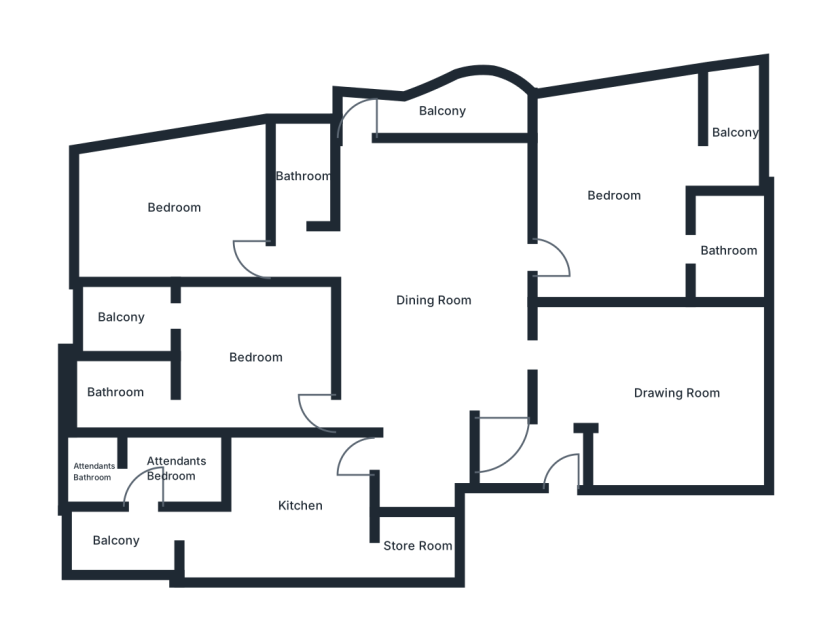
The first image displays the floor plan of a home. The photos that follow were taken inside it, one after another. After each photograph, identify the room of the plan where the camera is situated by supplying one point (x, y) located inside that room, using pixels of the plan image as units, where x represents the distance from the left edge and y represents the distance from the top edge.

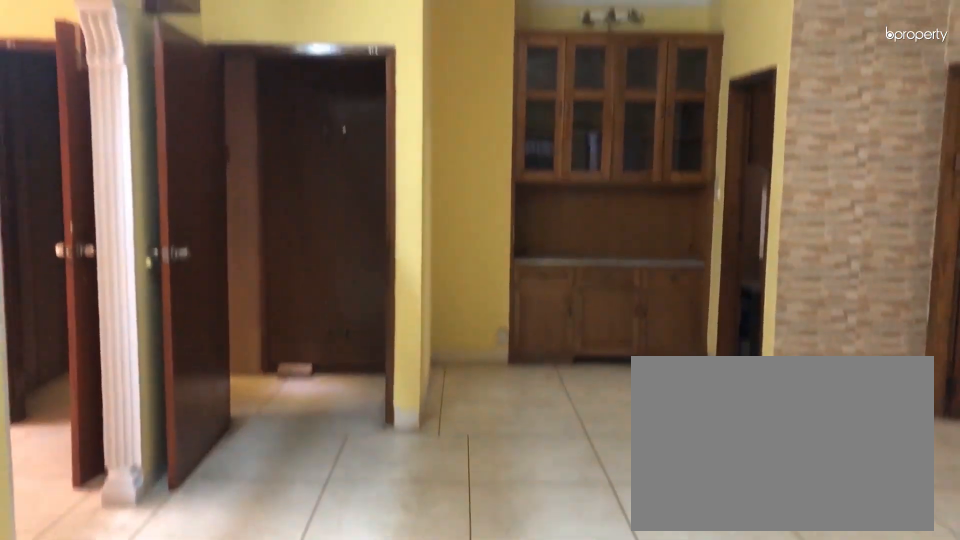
(437, 300)
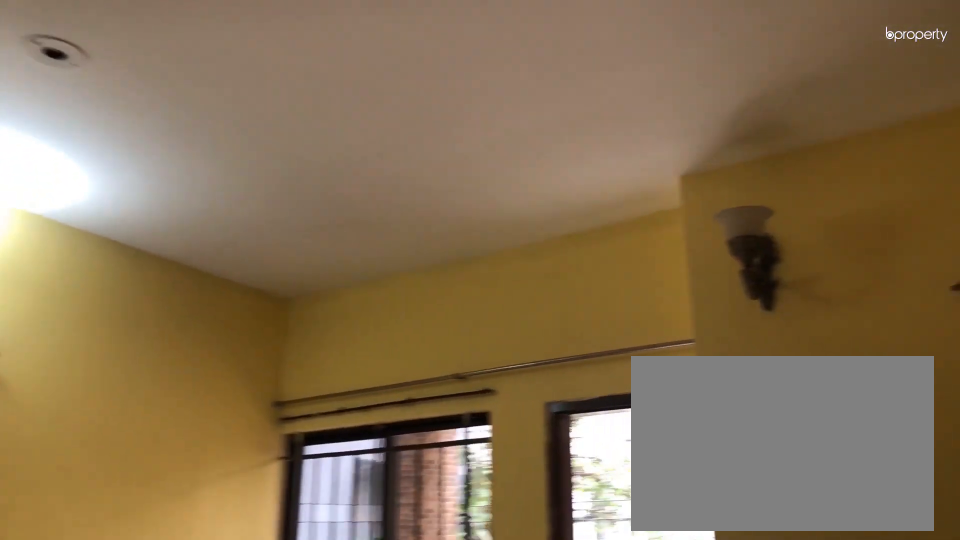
(616, 194)
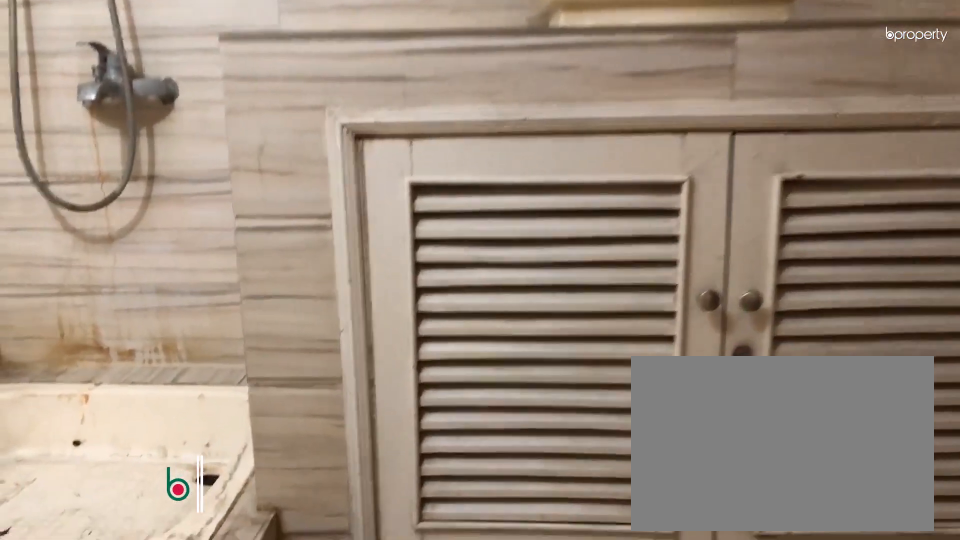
(730, 250)
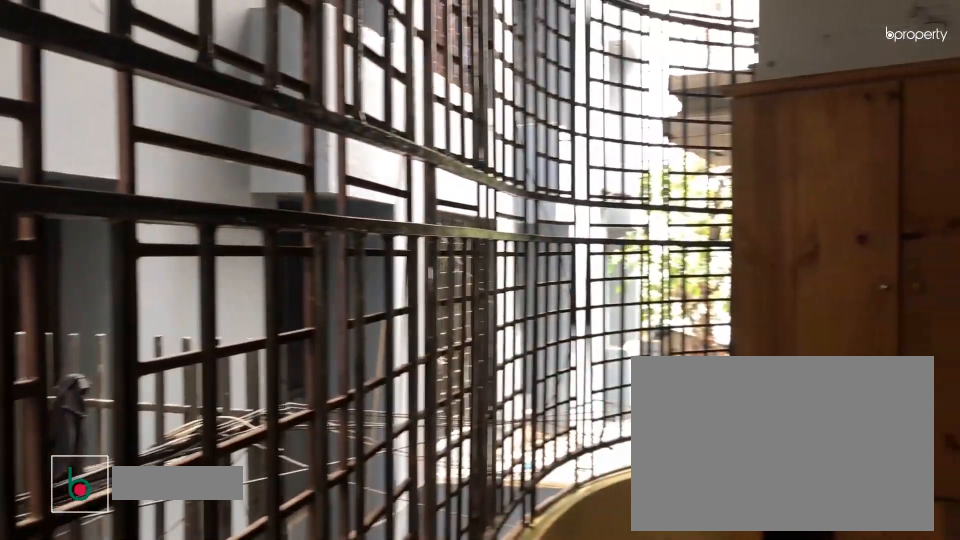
(440, 111)
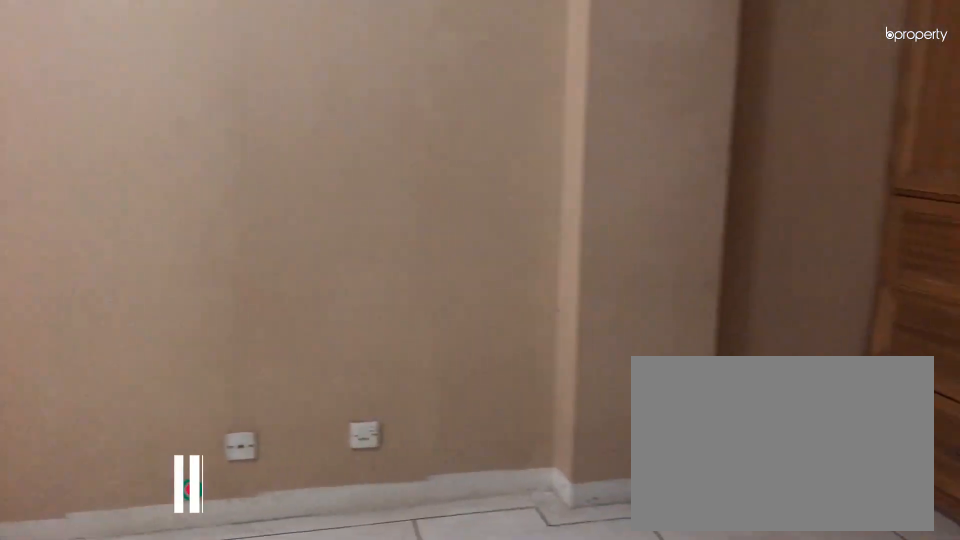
(256, 357)
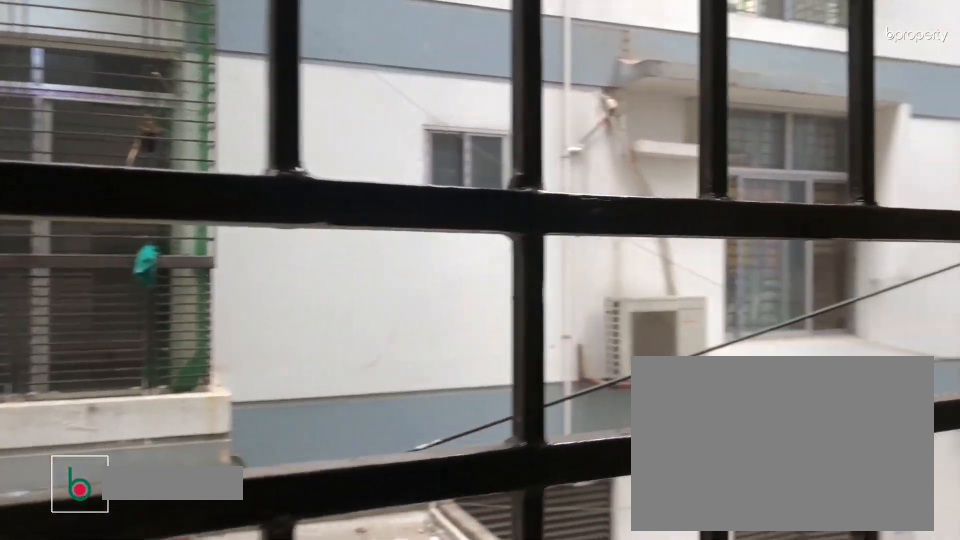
(122, 316)
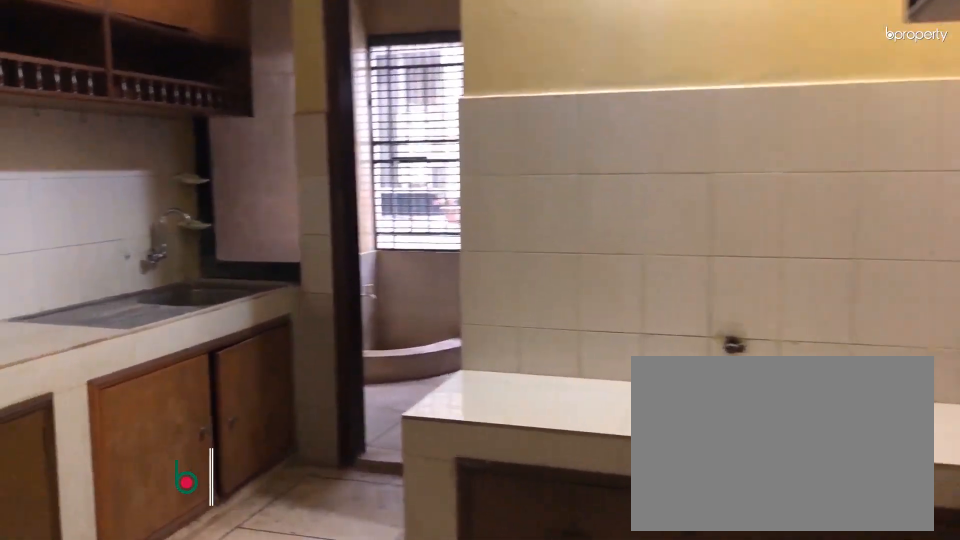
(353, 456)
